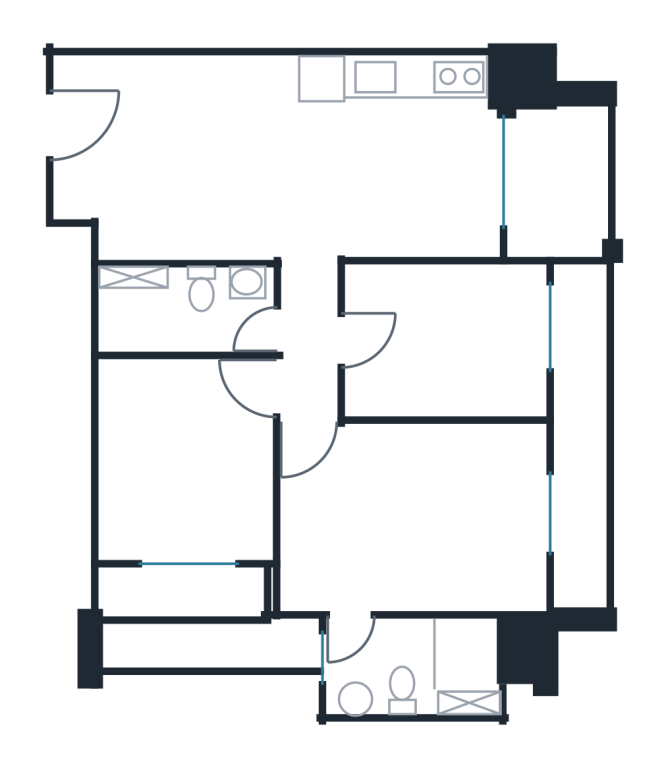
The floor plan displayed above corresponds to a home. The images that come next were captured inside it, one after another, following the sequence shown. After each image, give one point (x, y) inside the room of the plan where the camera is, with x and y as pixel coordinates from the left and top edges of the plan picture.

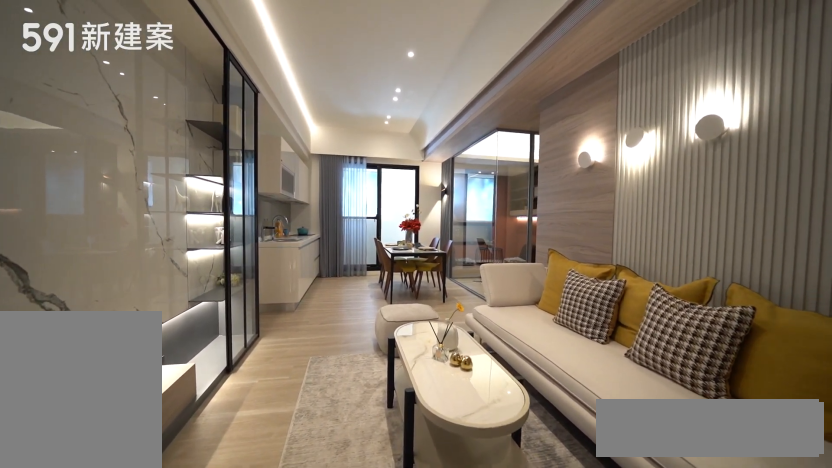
(171, 151)
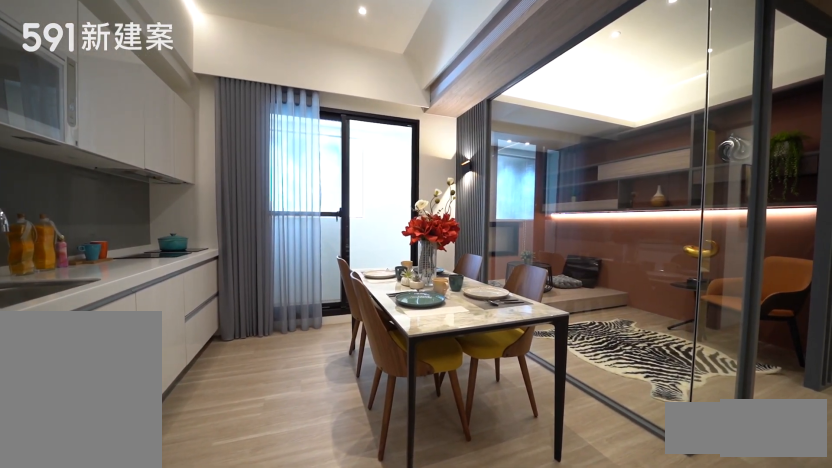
(418, 194)
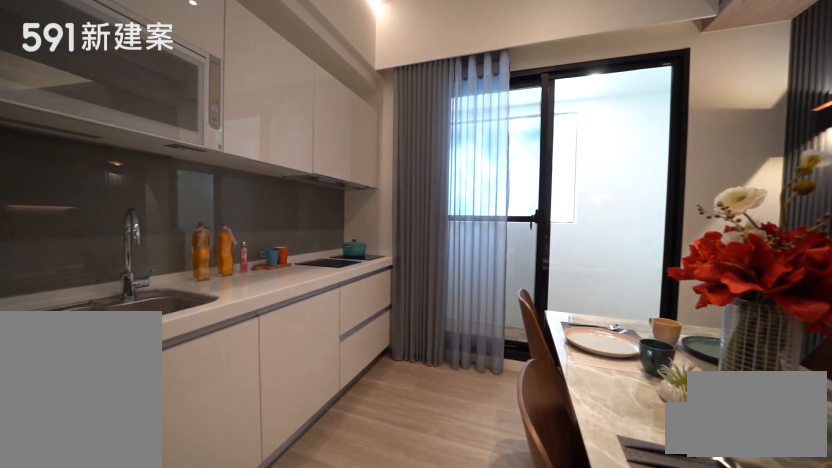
(395, 99)
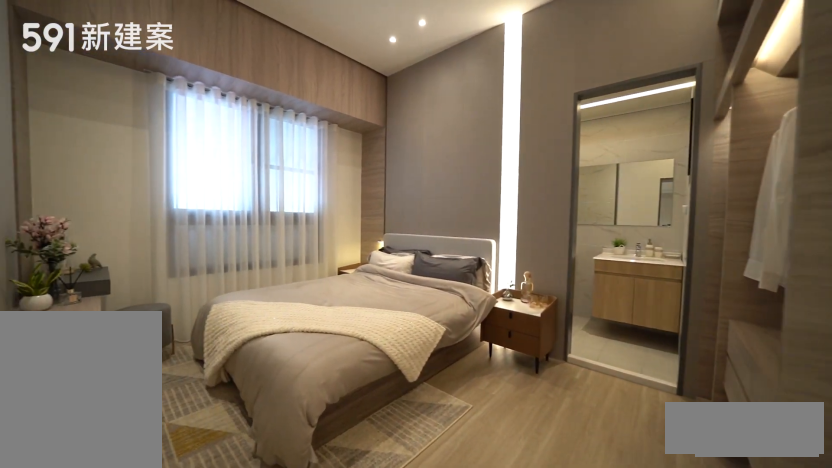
(417, 516)
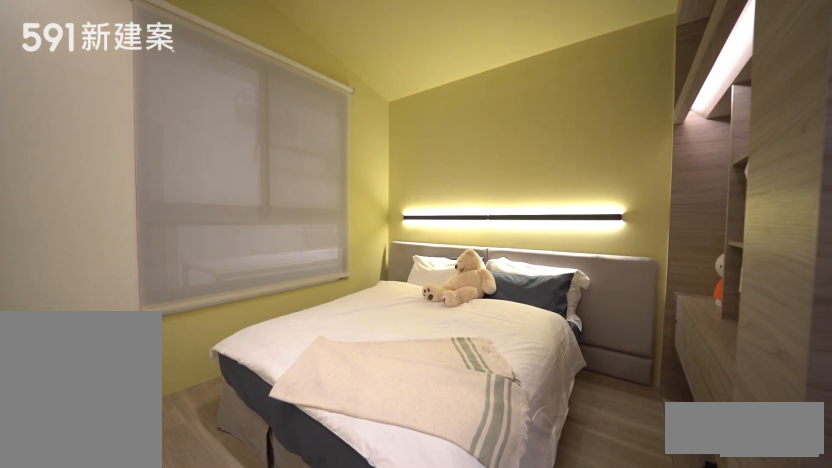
(188, 459)
